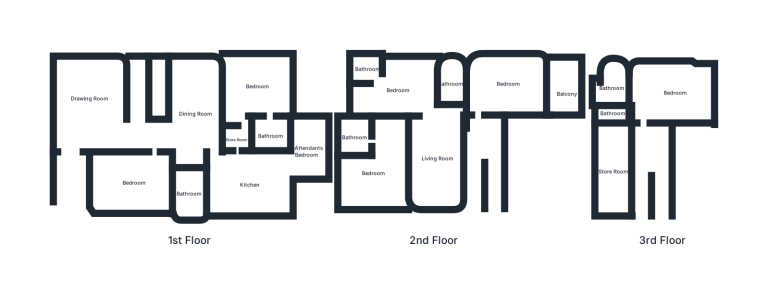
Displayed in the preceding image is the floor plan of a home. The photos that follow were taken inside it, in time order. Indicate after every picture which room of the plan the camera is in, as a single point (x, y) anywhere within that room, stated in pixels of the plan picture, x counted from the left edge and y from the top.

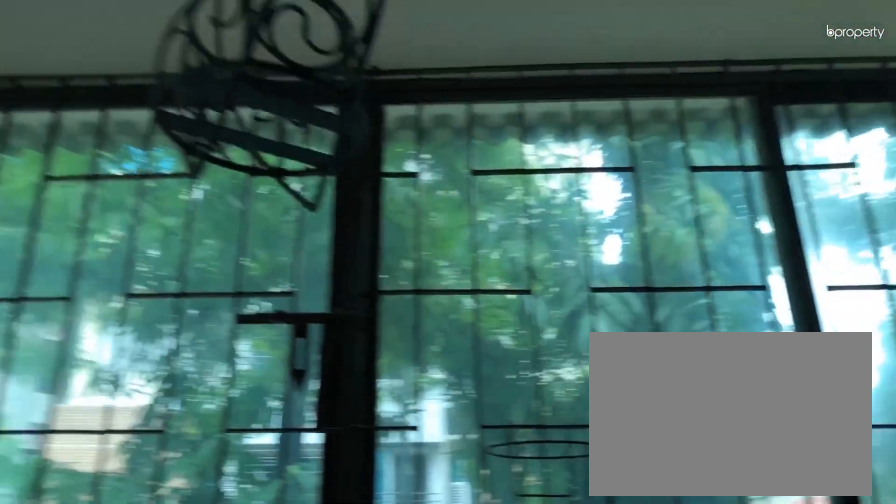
(566, 94)
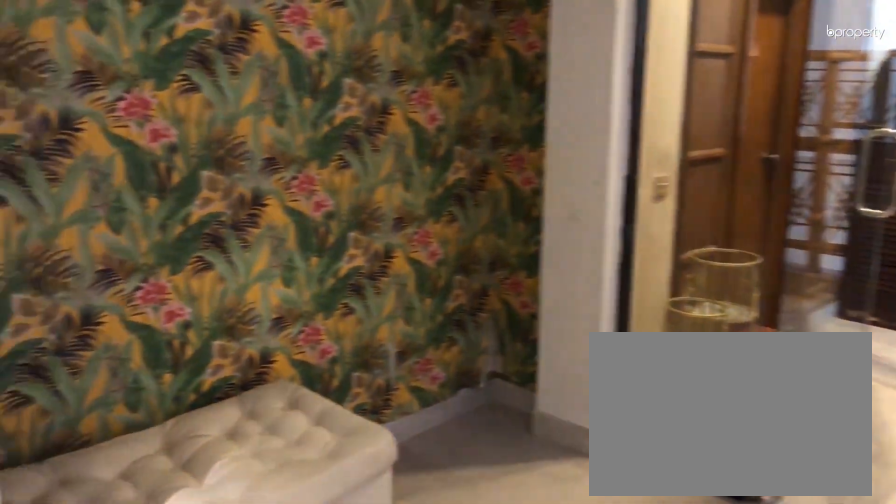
(436, 159)
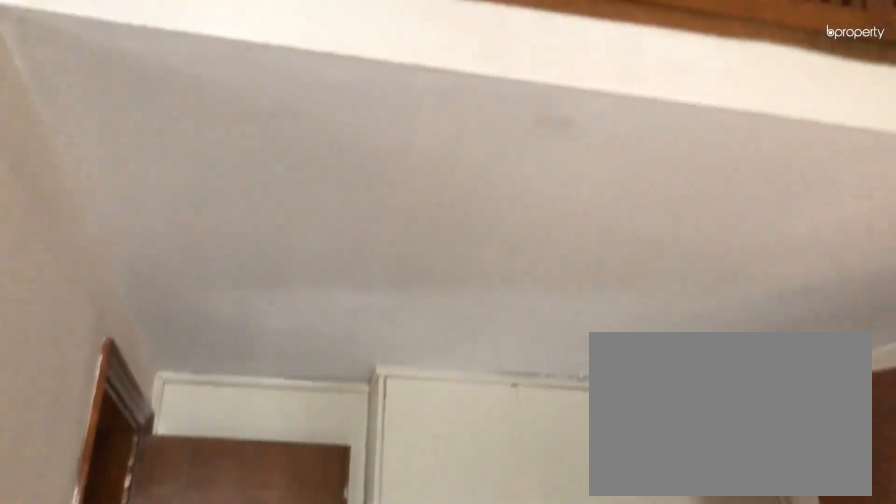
(372, 174)
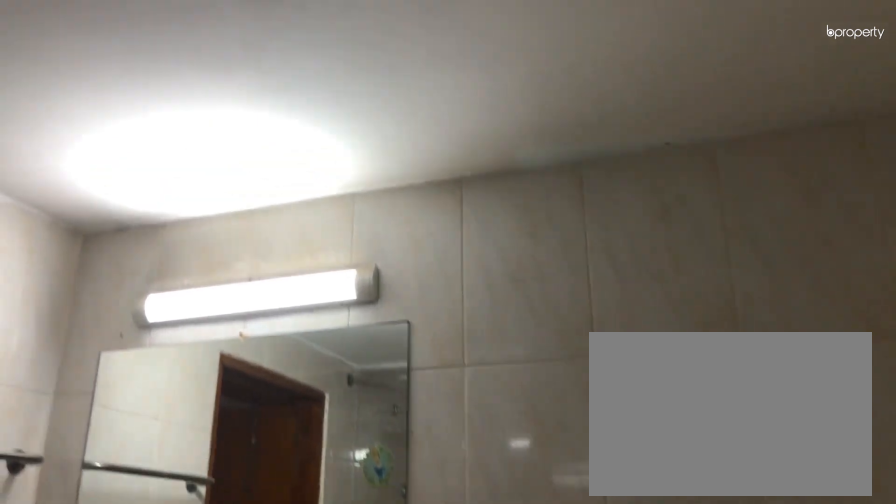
(352, 138)
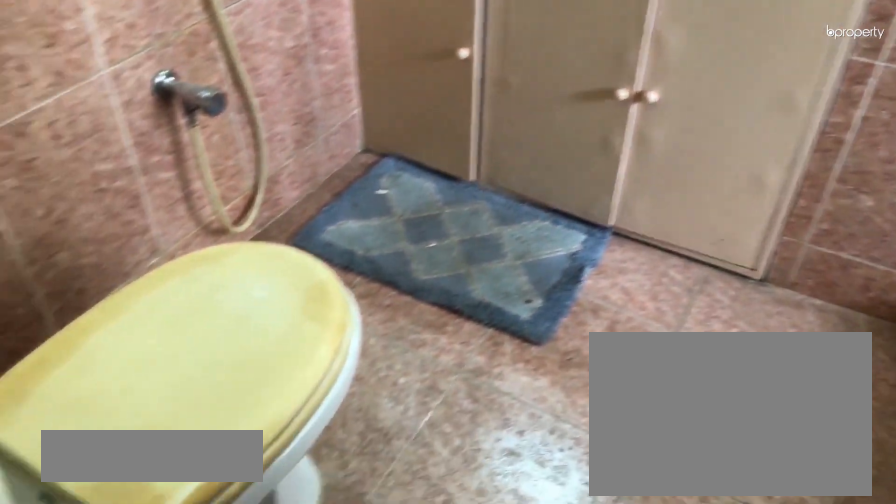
(610, 88)
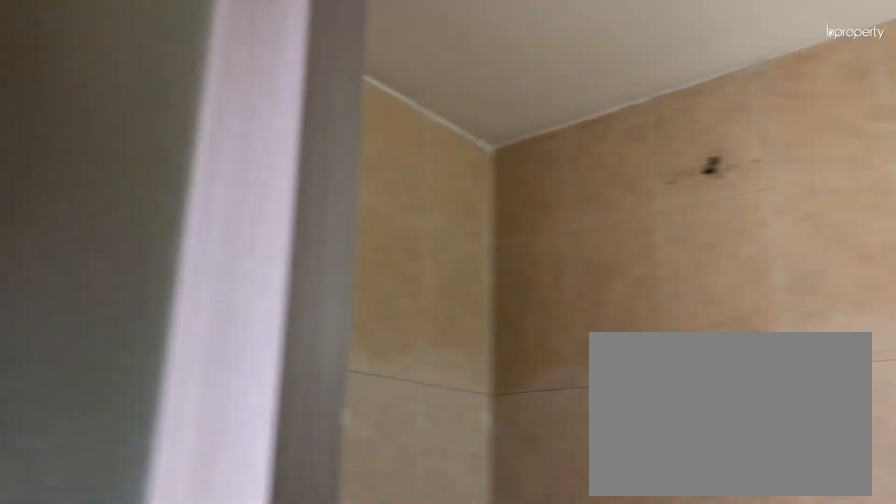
(610, 88)
